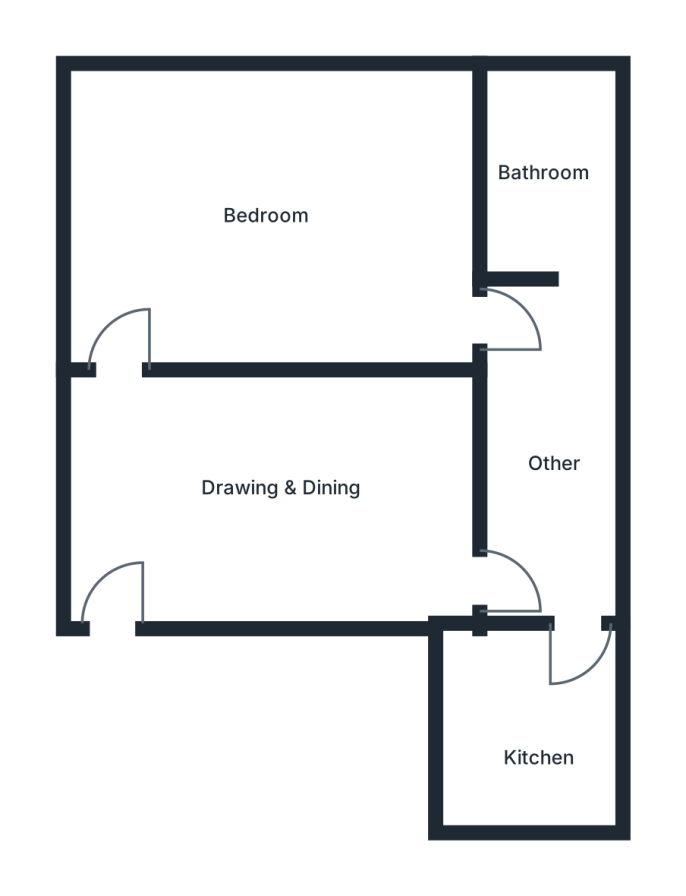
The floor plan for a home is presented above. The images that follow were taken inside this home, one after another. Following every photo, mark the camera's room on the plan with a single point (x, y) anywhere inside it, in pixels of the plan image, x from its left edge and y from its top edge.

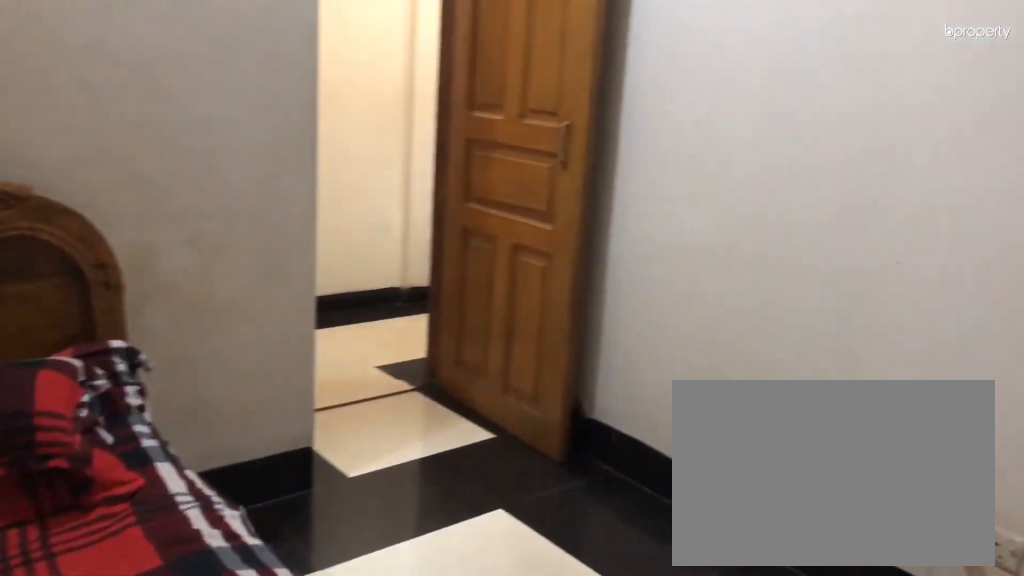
(275, 238)
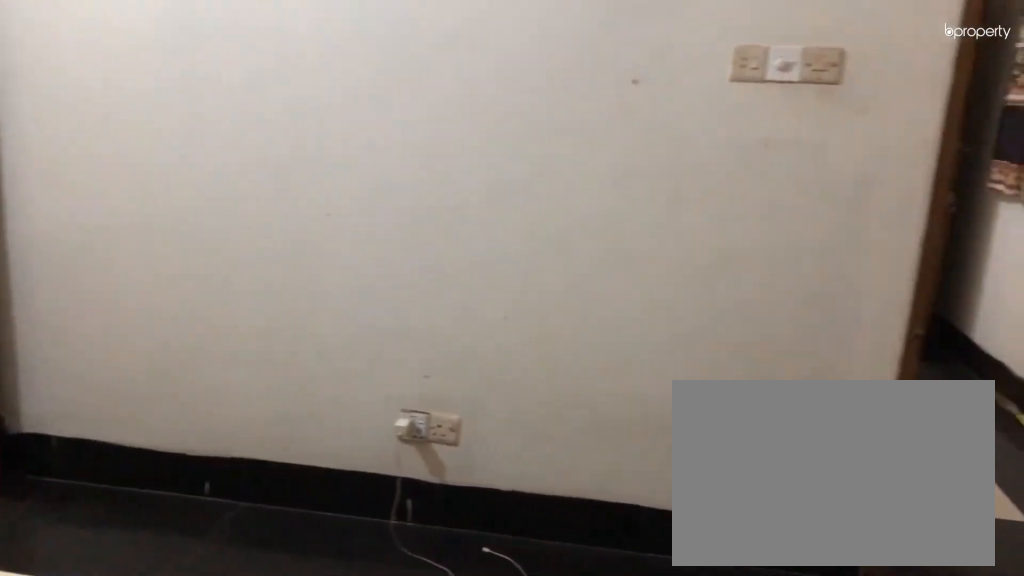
(275, 238)
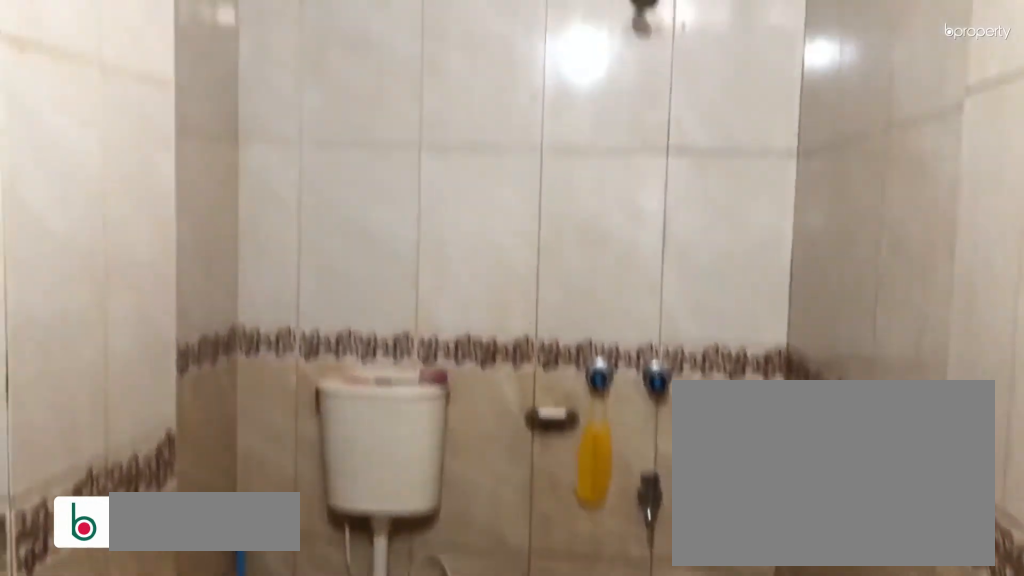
(547, 193)
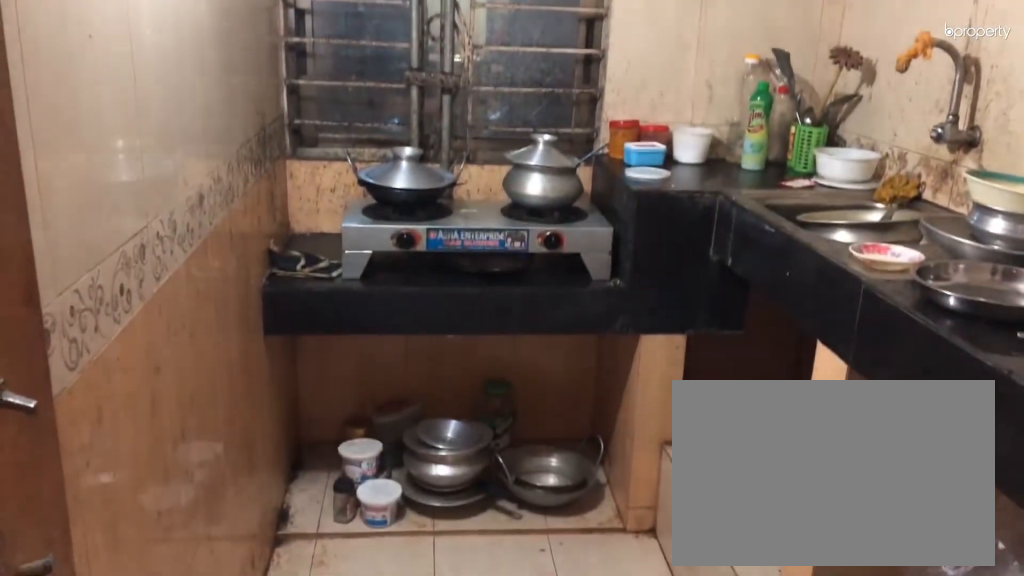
(520, 746)
